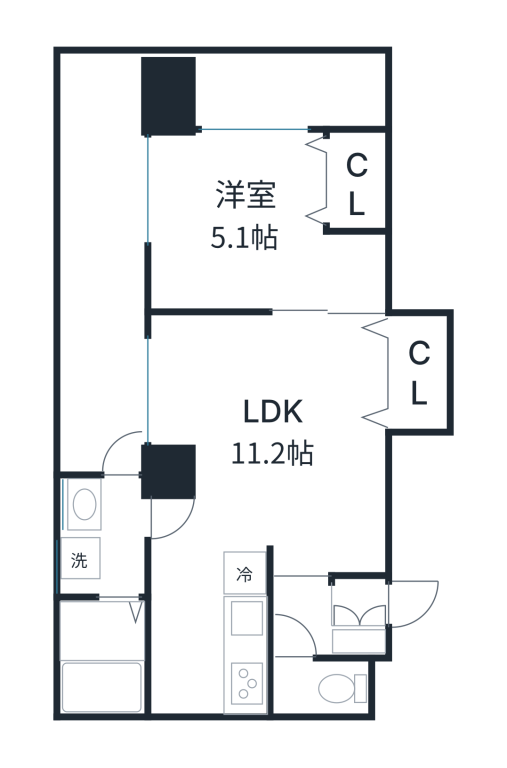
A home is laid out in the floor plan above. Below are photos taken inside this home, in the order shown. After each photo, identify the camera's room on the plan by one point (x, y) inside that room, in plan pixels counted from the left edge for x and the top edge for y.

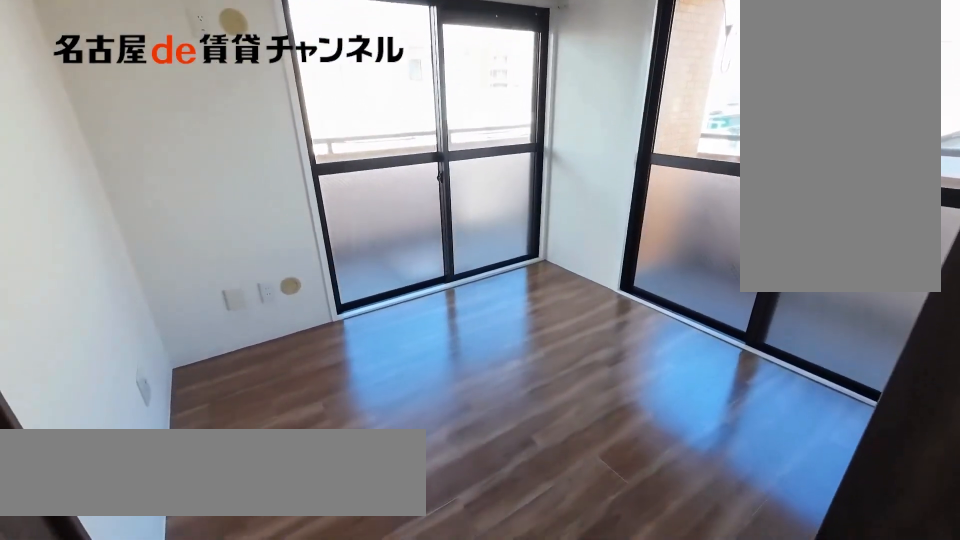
(268, 221)
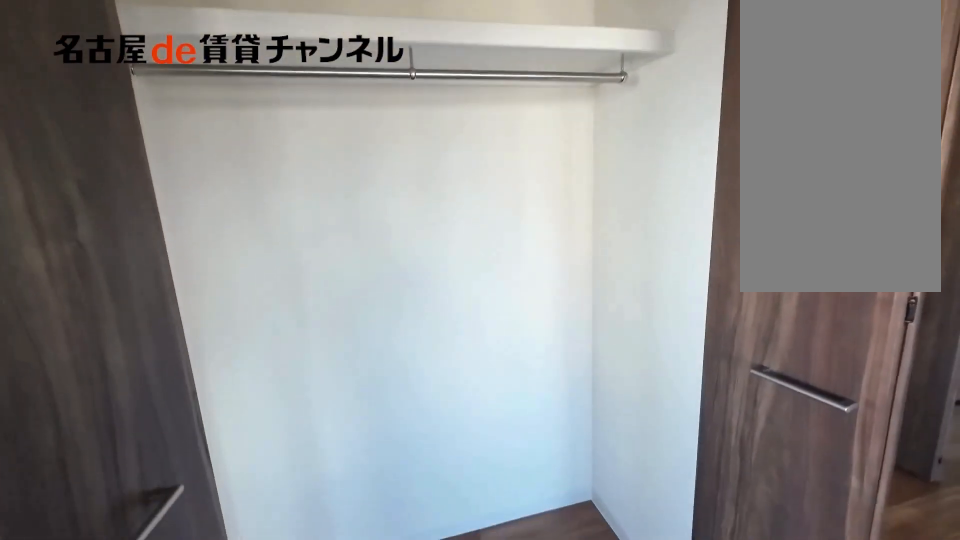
(358, 182)
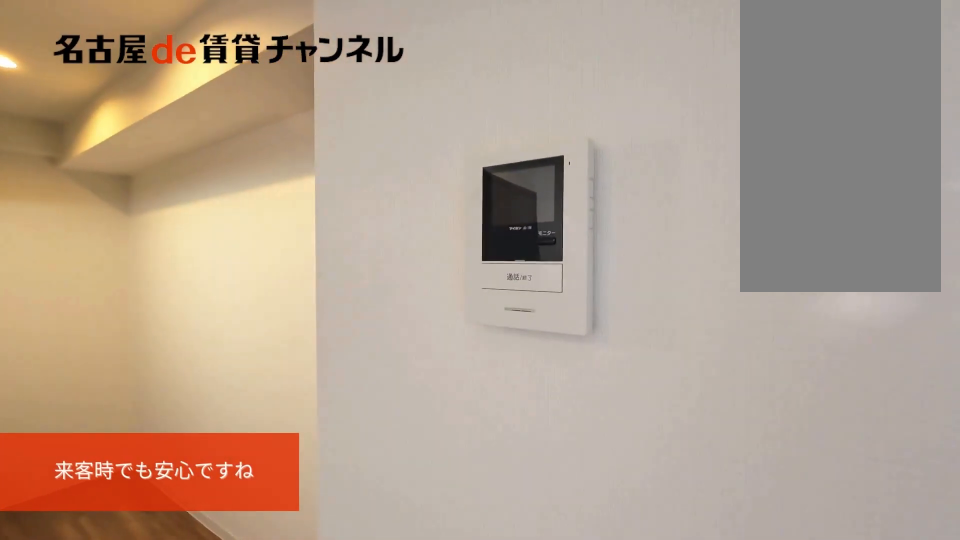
(268, 476)
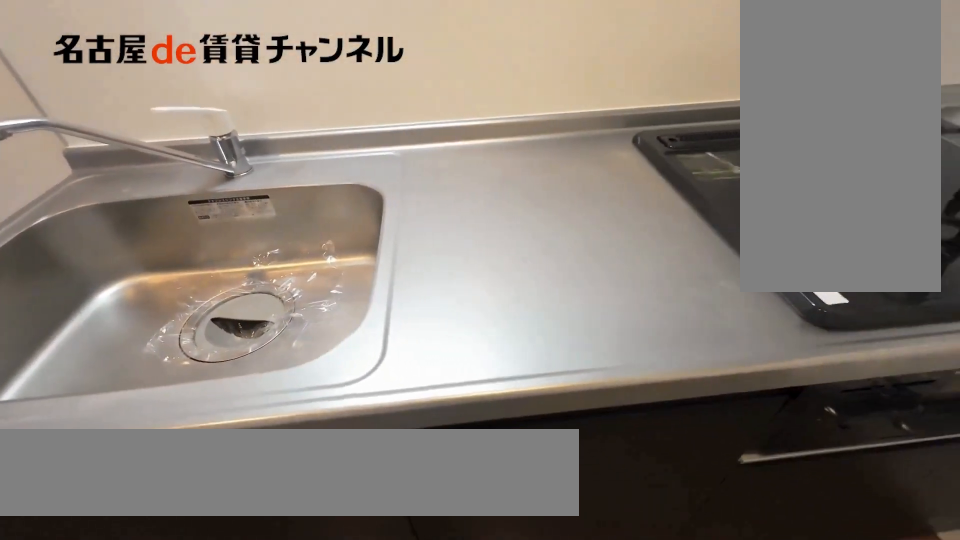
(247, 629)
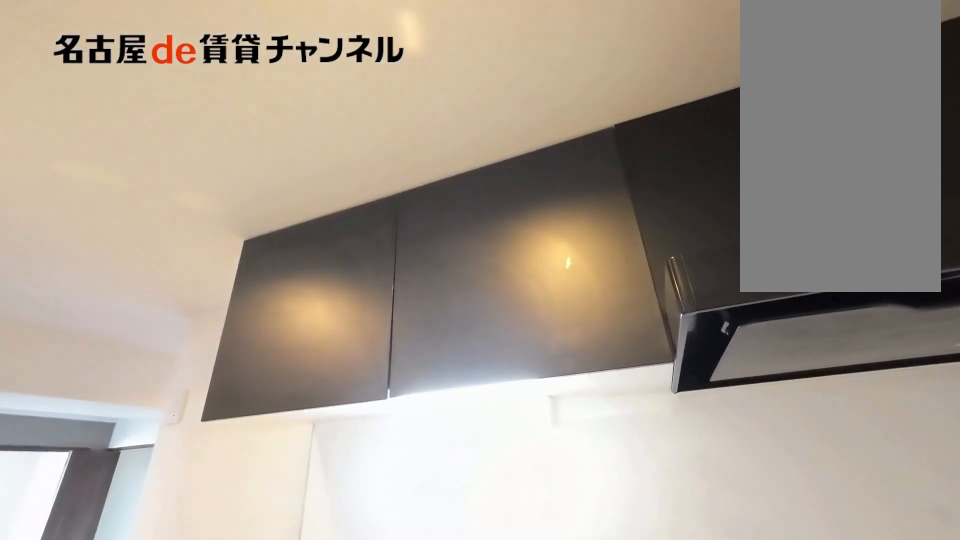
(247, 629)
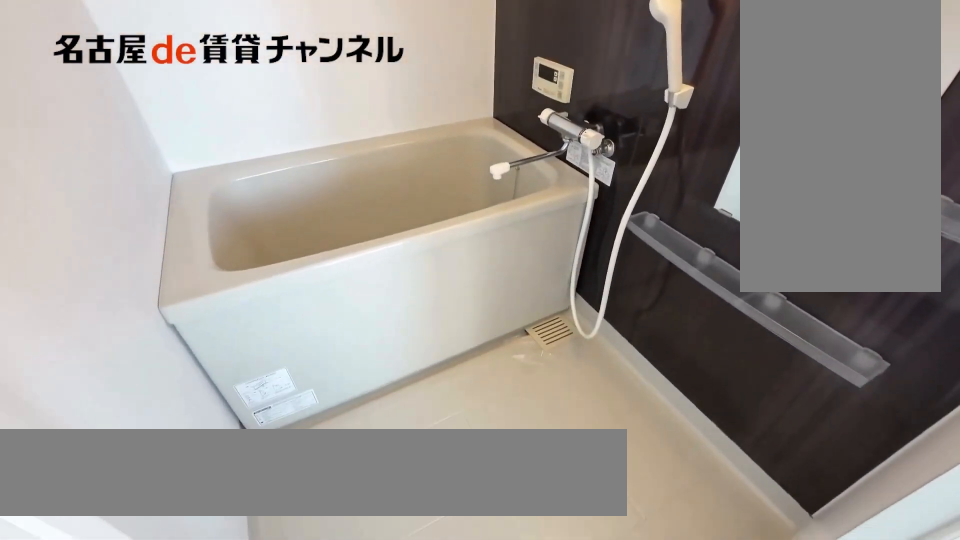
(105, 654)
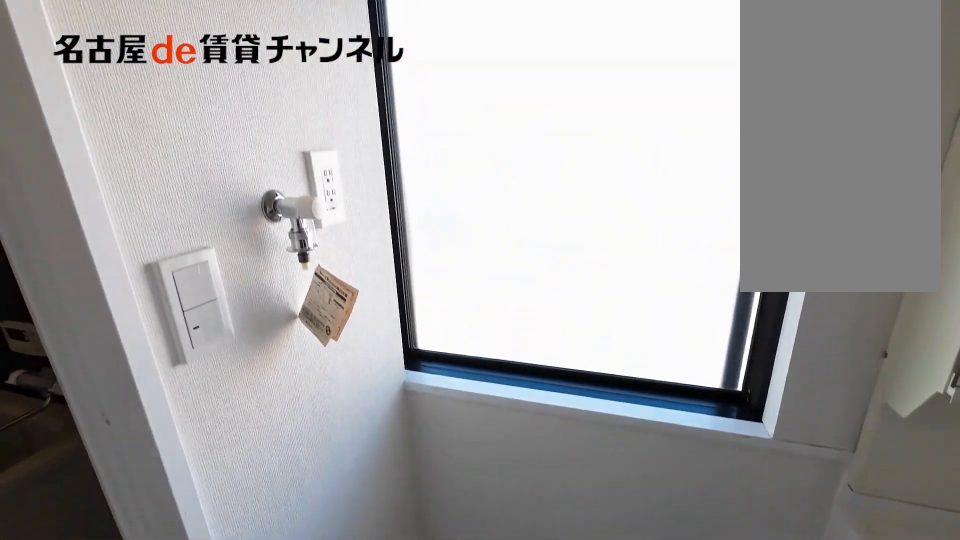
(105, 535)
